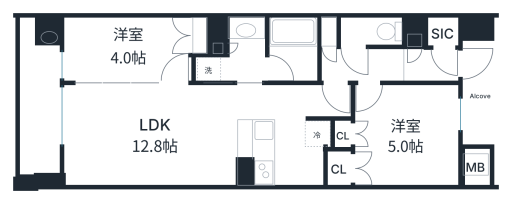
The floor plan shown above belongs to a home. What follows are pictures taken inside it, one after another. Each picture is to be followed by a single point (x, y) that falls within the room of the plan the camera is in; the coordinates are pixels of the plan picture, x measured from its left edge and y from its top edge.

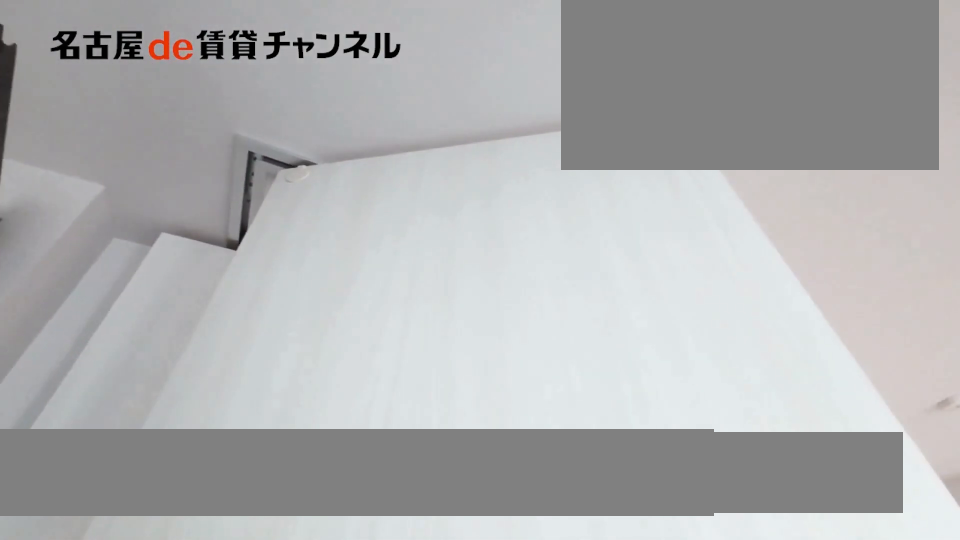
(125, 51)
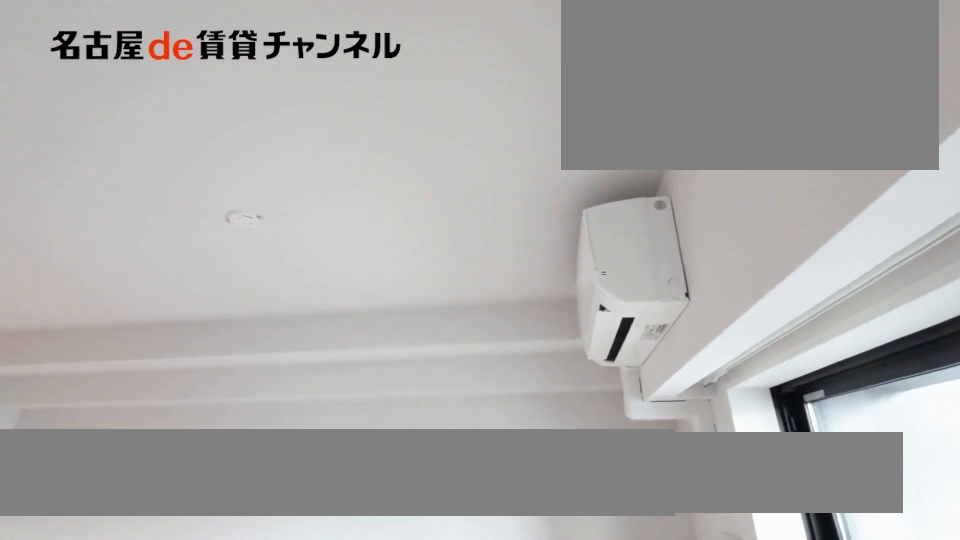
(147, 133)
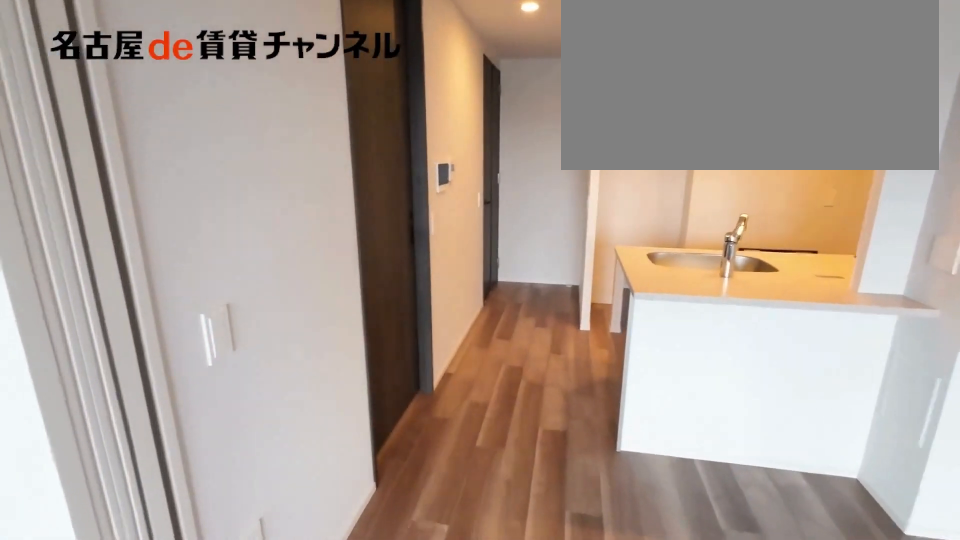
(147, 133)
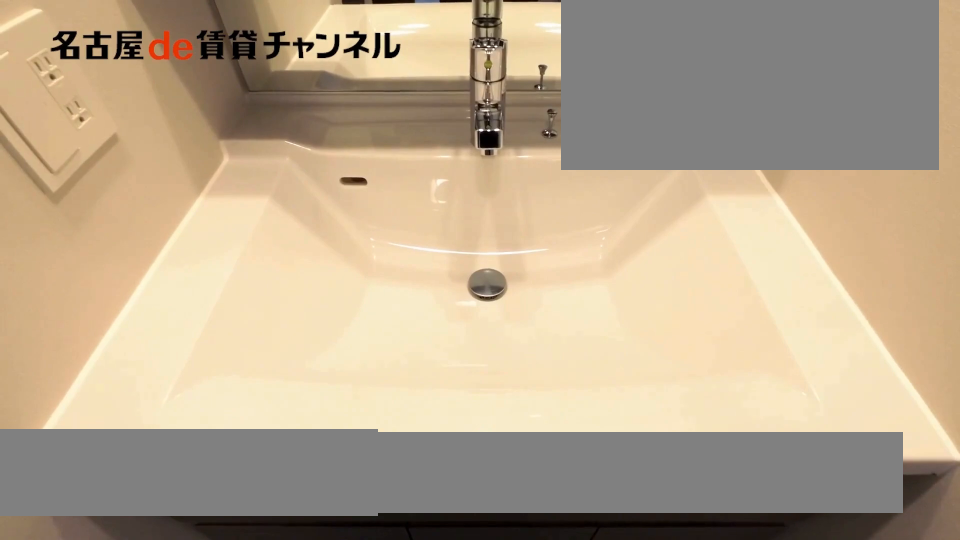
(232, 53)
